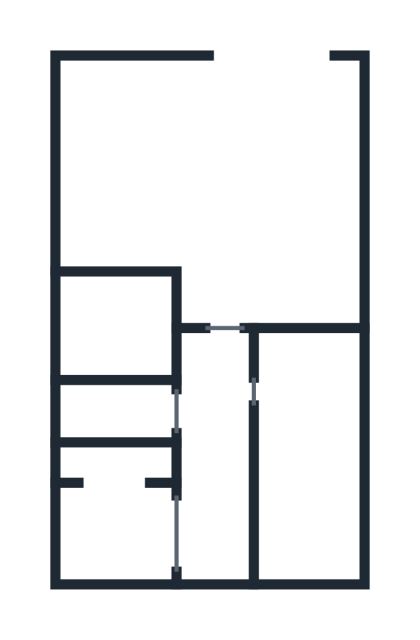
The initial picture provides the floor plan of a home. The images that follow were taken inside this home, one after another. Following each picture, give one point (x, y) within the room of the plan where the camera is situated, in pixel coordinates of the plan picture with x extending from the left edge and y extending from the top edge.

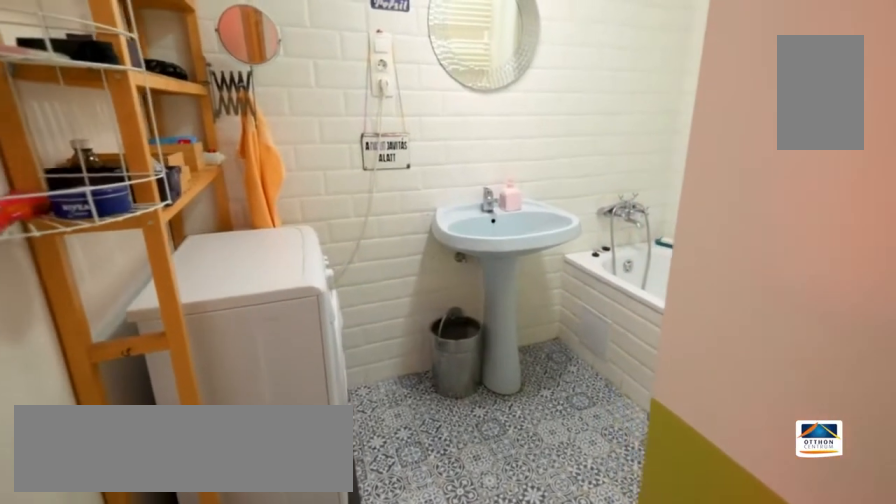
(118, 331)
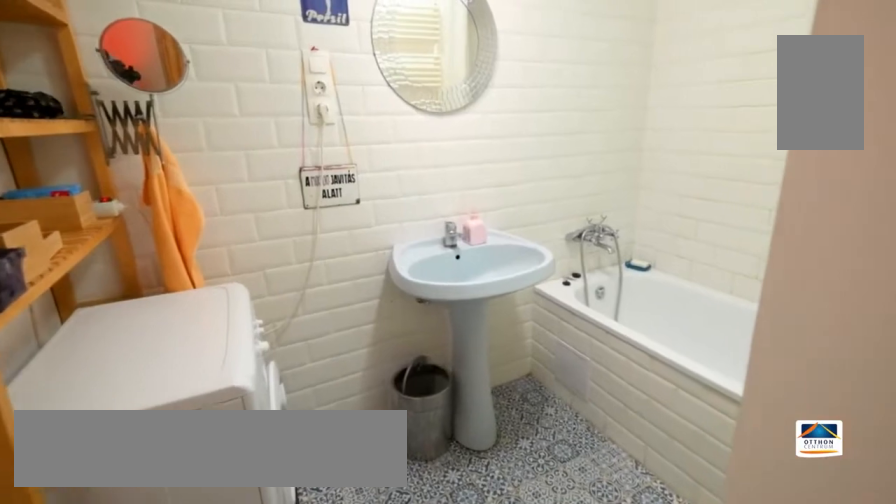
(108, 337)
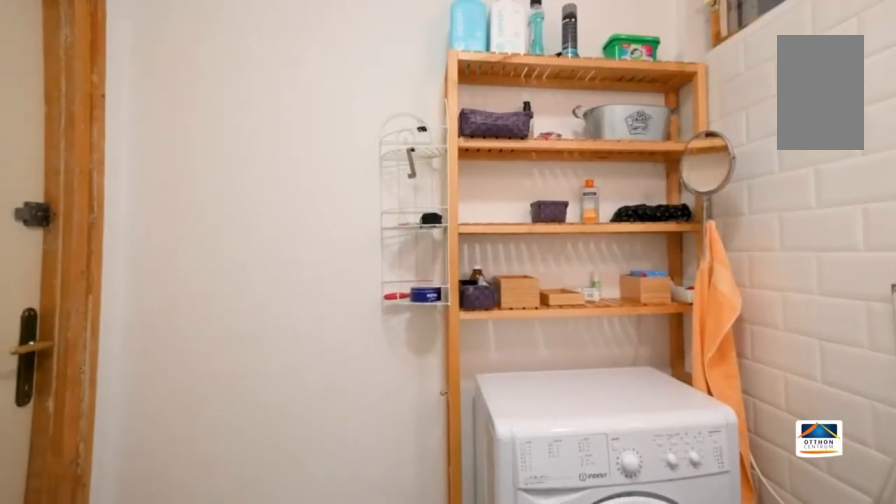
(111, 335)
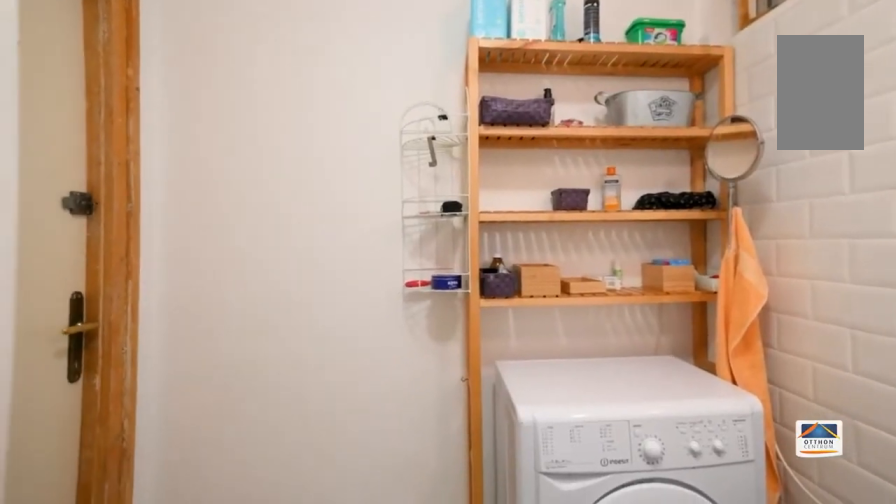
(111, 335)
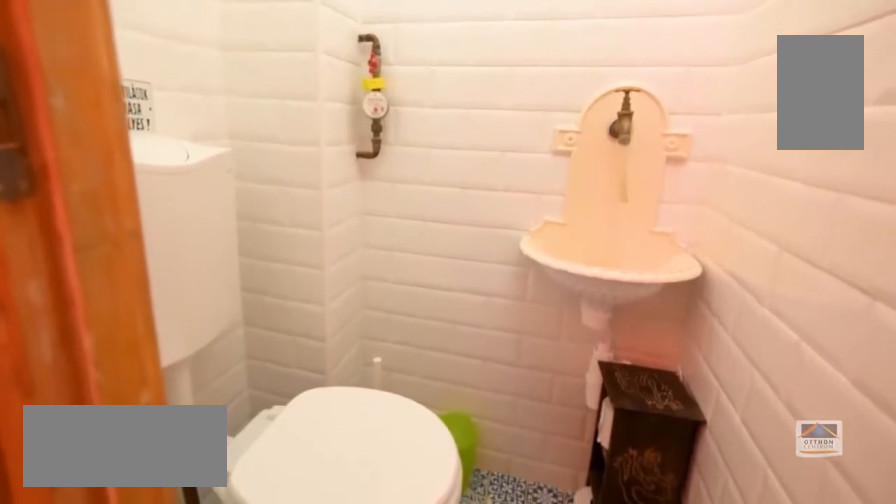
(116, 414)
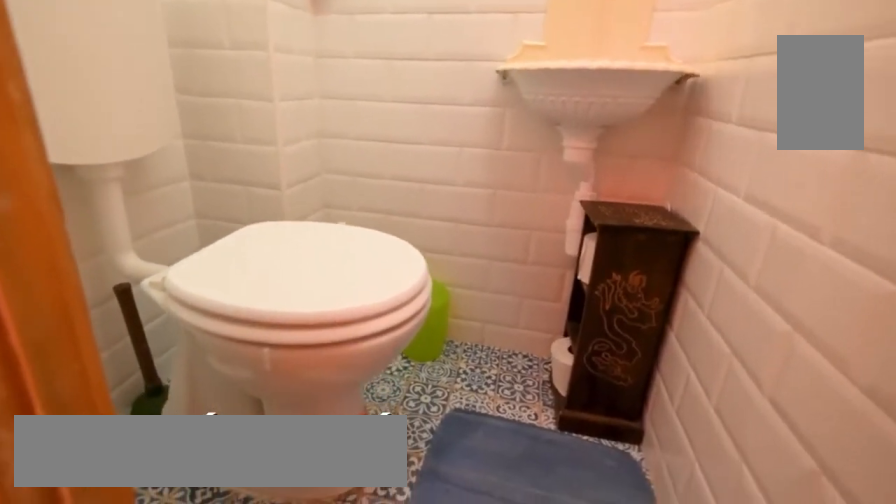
(116, 412)
